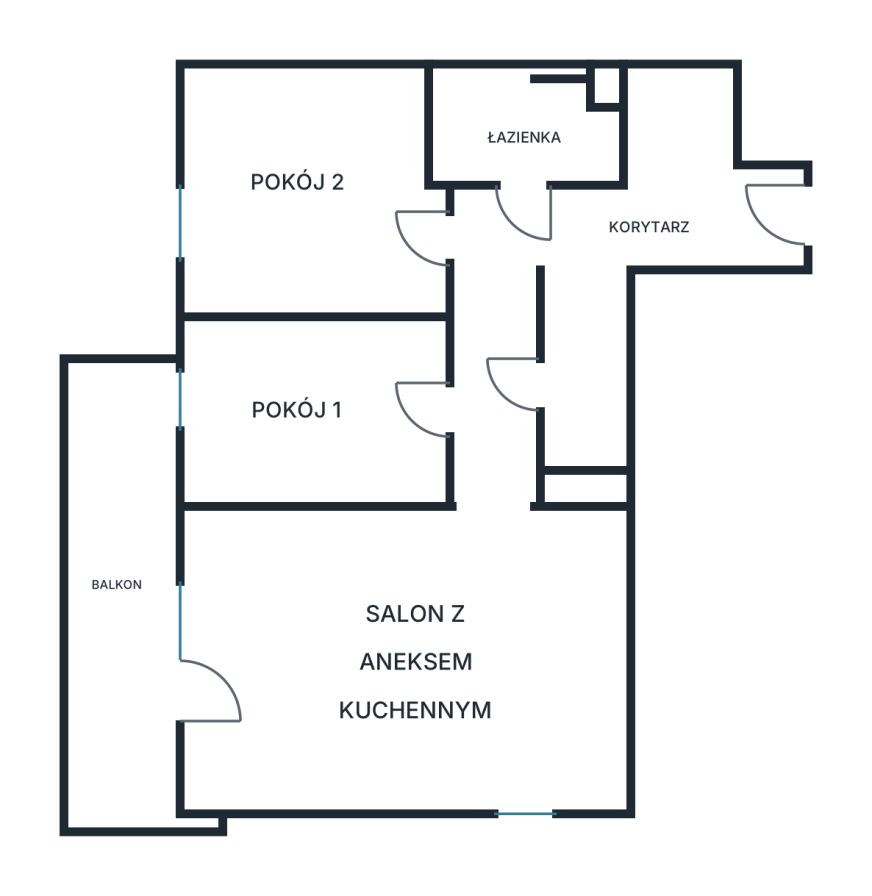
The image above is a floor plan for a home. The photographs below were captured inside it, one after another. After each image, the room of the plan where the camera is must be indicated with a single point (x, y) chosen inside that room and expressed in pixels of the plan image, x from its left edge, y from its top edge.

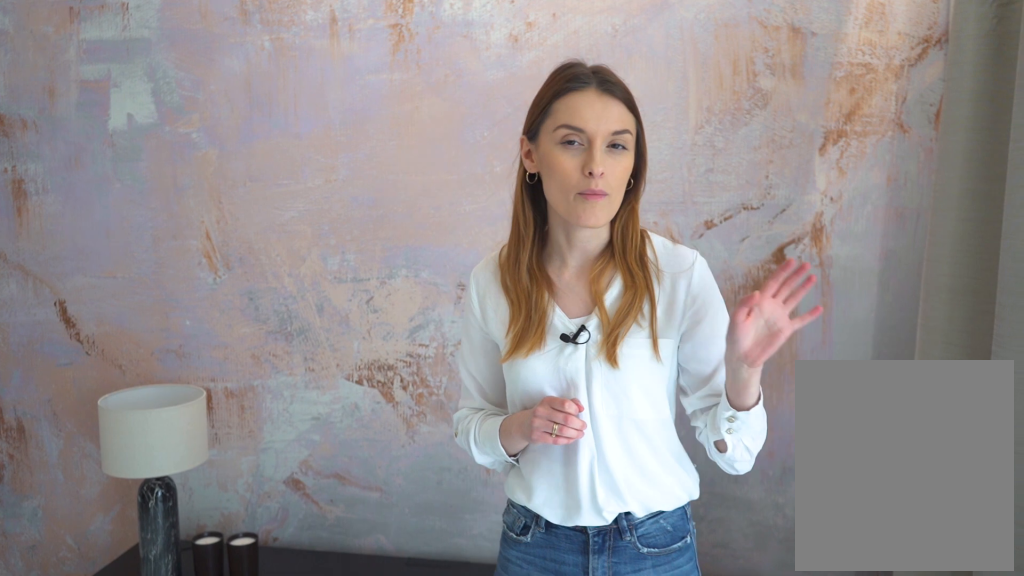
(406, 660)
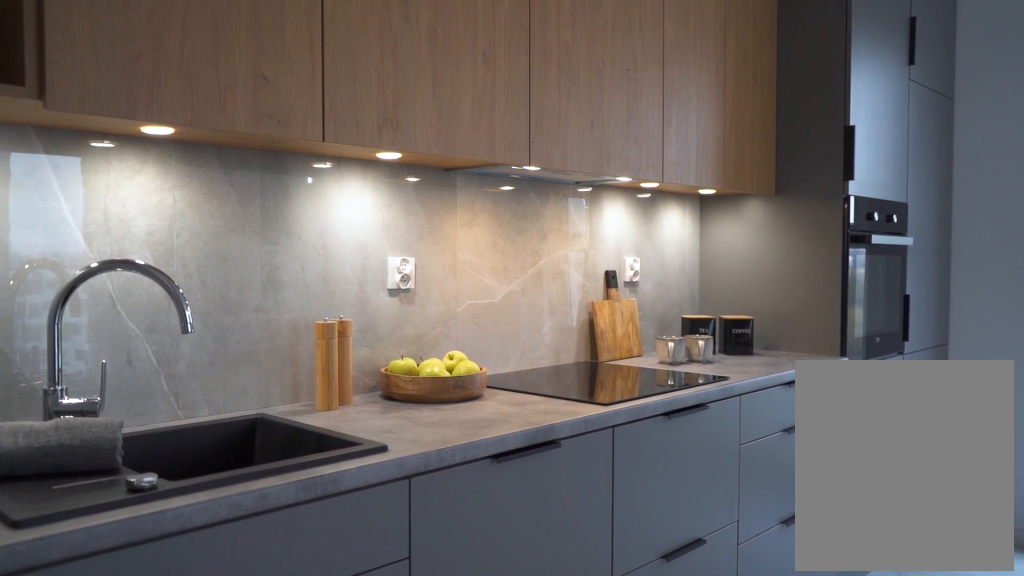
(402, 660)
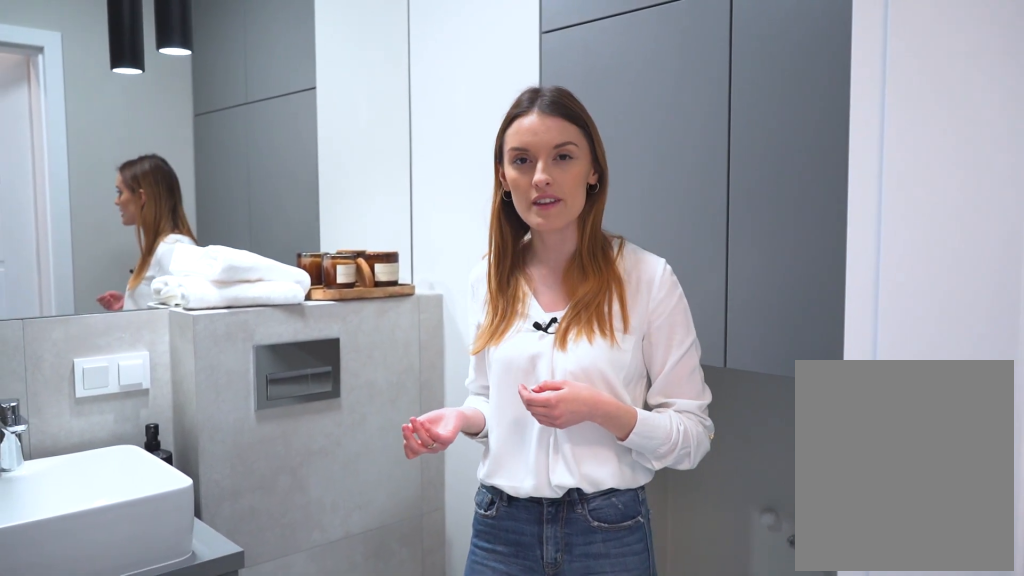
(519, 133)
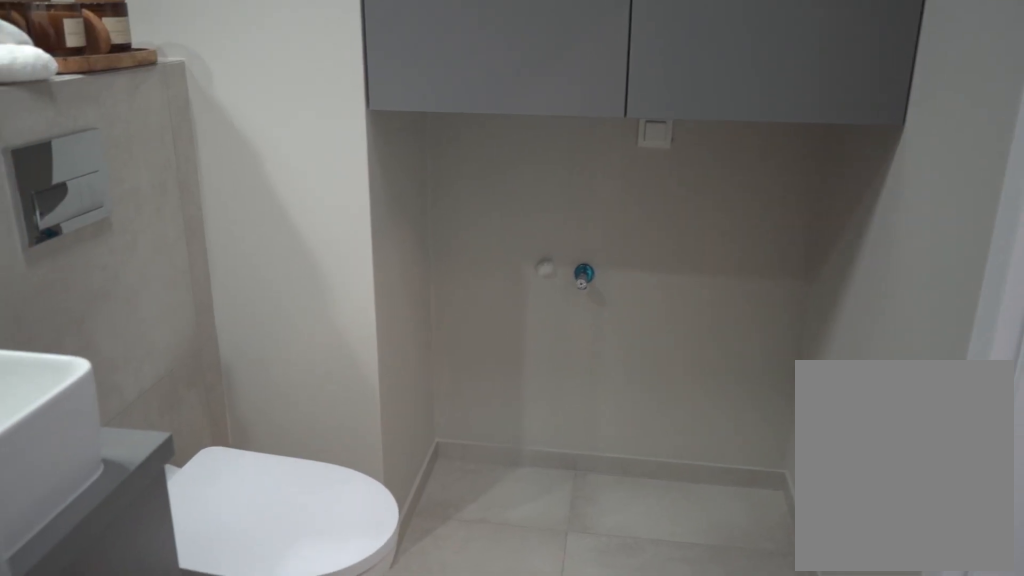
(520, 133)
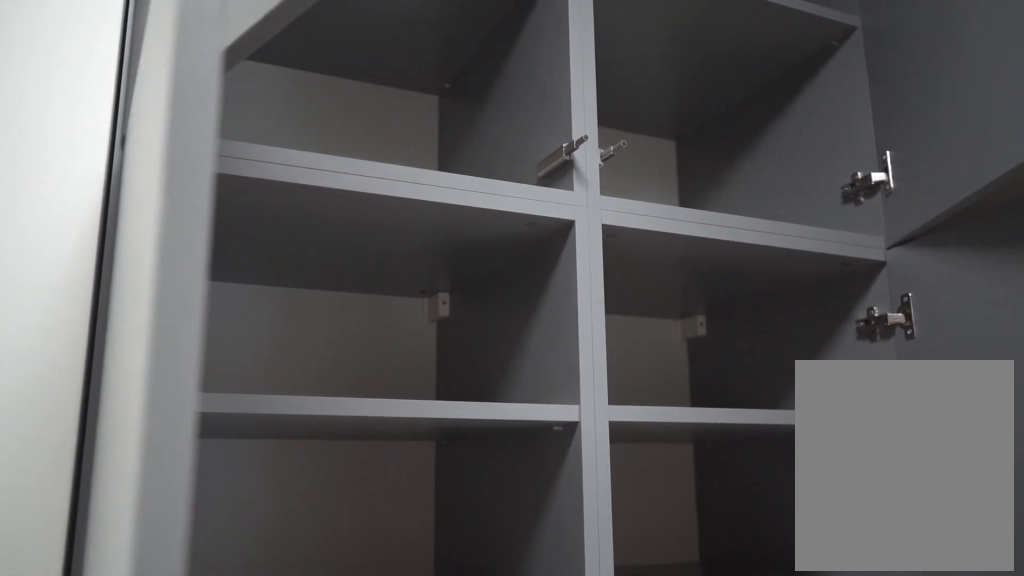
(520, 133)
